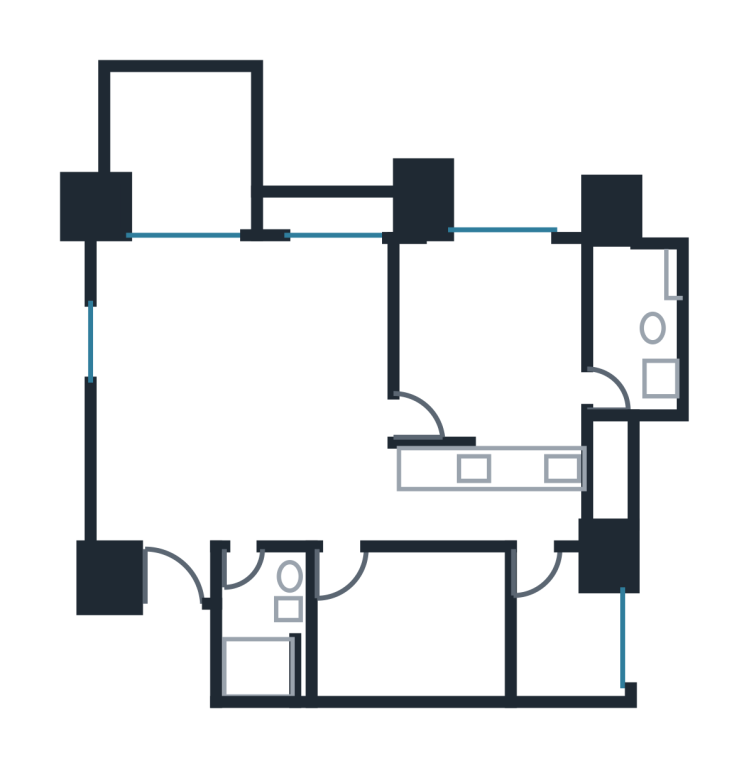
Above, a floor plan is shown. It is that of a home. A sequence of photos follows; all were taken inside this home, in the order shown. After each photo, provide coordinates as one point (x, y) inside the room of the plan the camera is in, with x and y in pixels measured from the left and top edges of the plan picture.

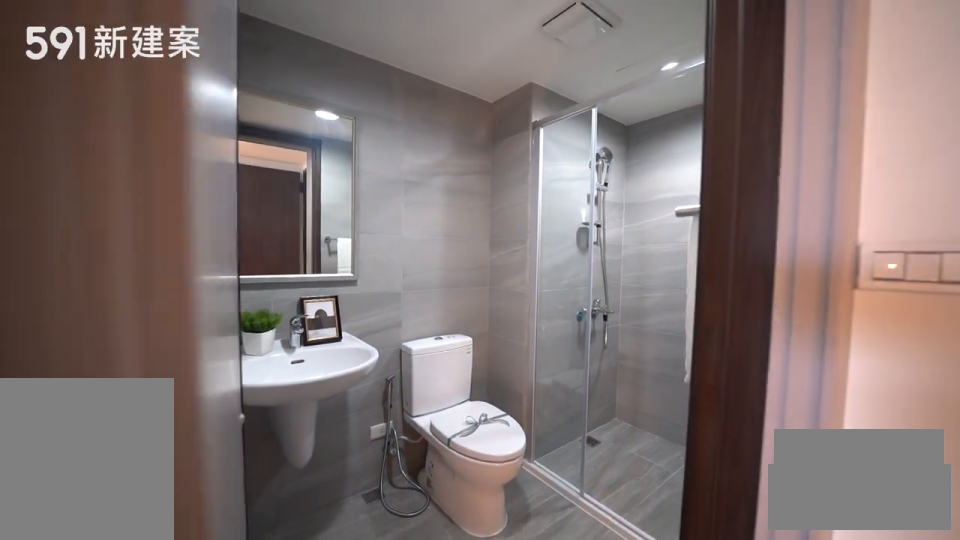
(260, 624)
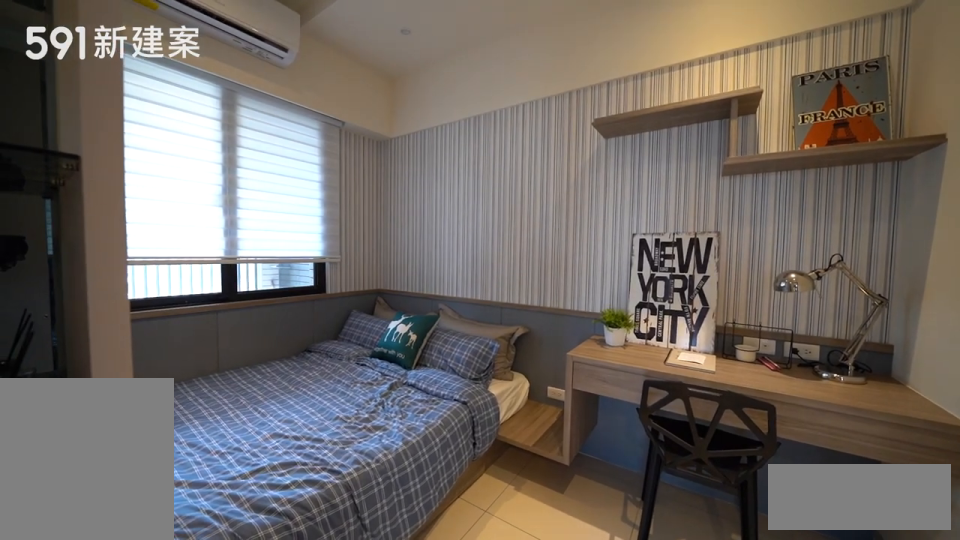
(409, 626)
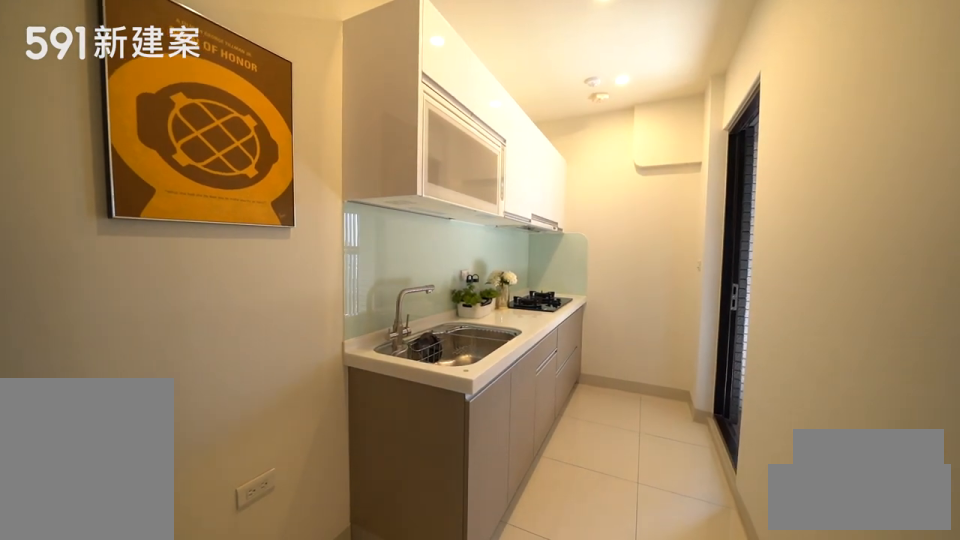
(495, 490)
